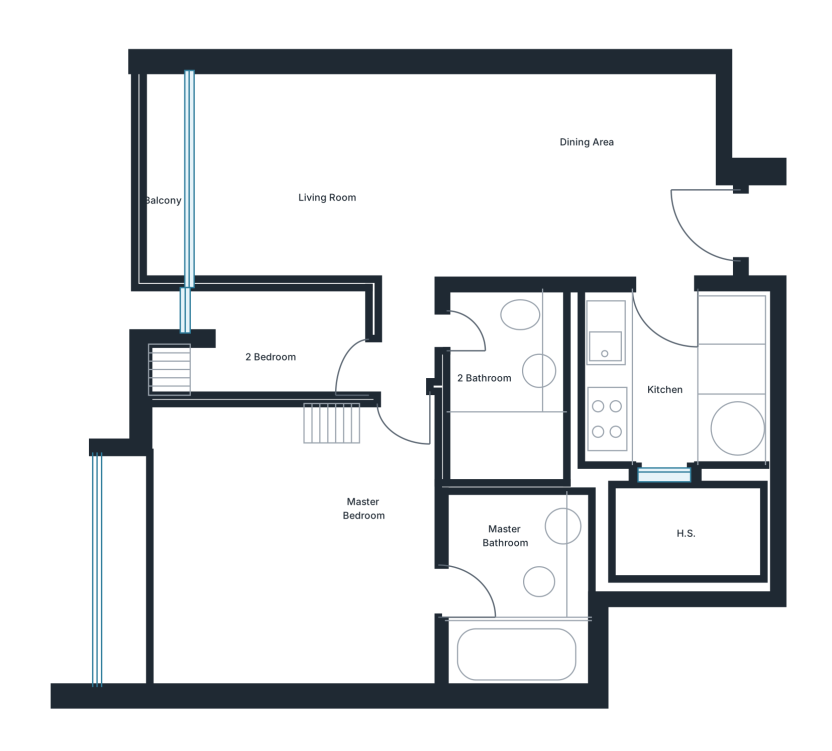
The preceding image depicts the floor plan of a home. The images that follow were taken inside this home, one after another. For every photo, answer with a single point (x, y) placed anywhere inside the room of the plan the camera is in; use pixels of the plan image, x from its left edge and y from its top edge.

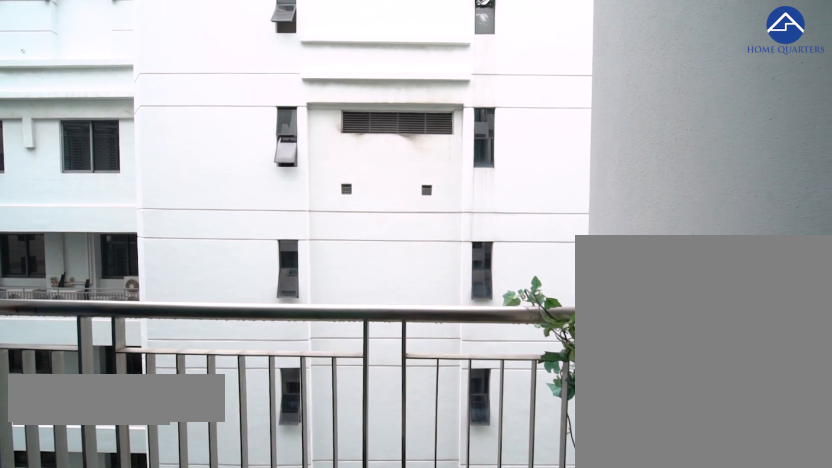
(161, 184)
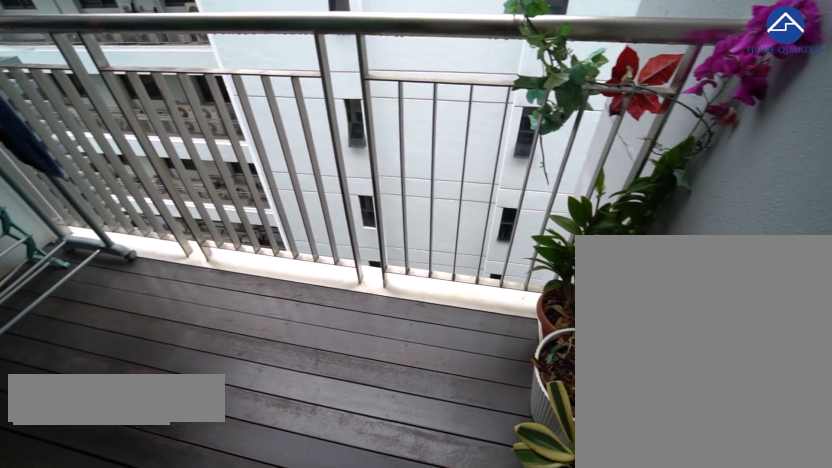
(161, 183)
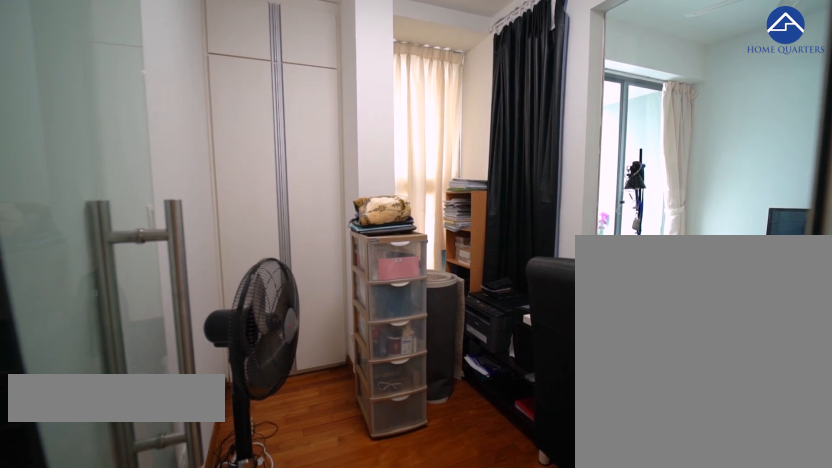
(269, 345)
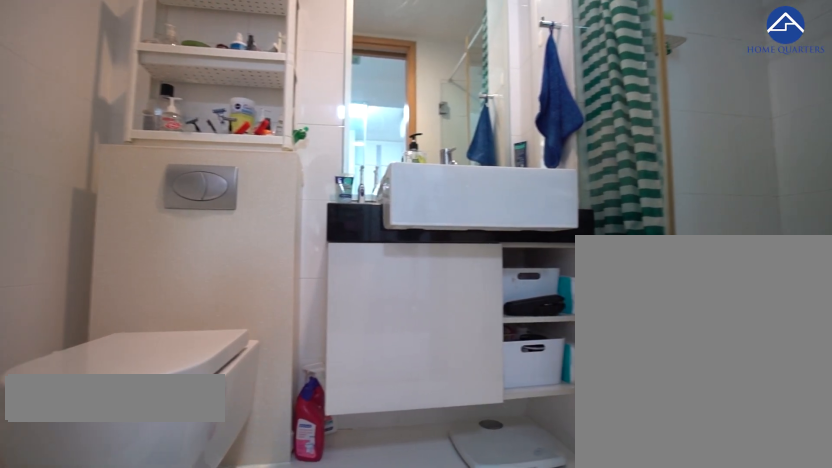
(505, 386)
